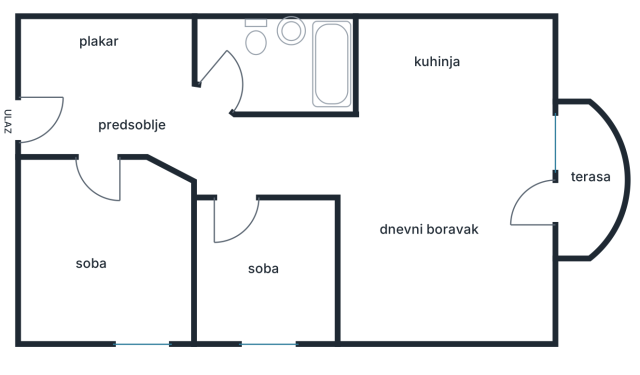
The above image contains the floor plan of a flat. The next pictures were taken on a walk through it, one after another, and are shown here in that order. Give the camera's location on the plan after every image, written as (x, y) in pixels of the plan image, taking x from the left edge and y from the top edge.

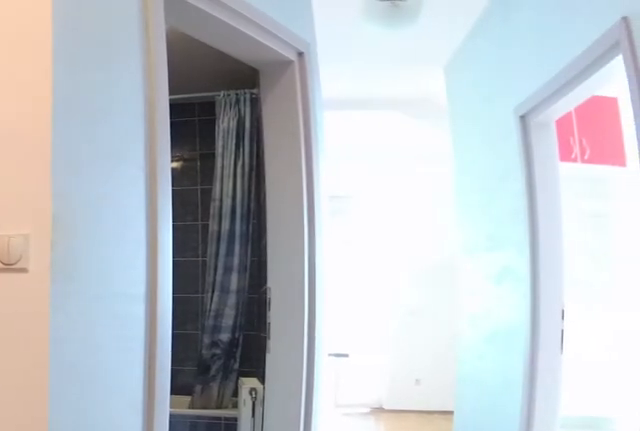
(103, 123)
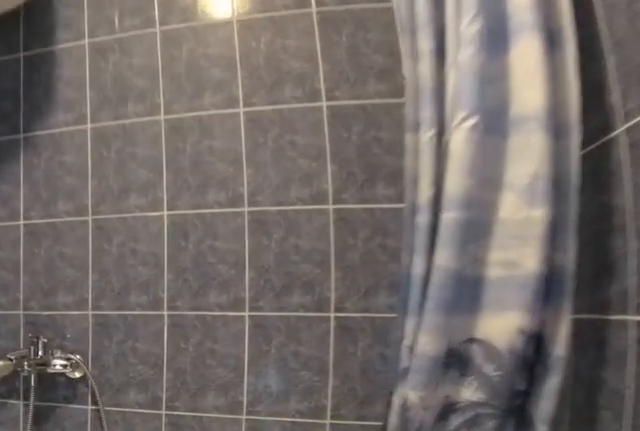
(241, 81)
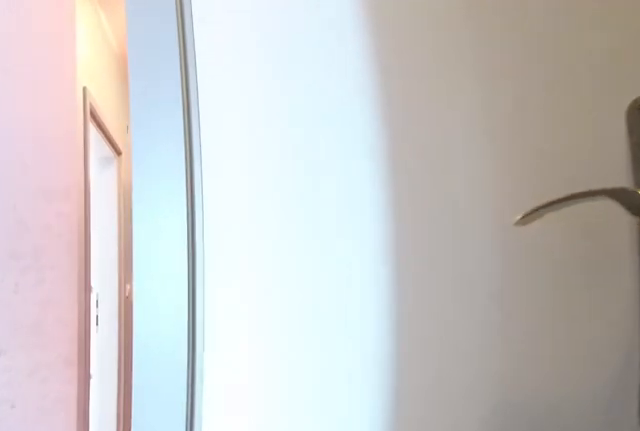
(249, 80)
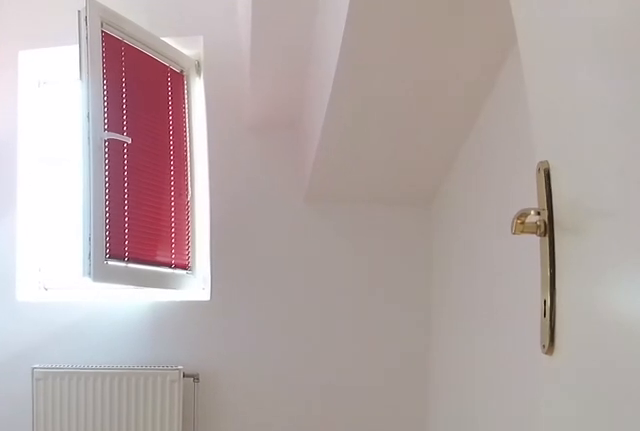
(233, 208)
